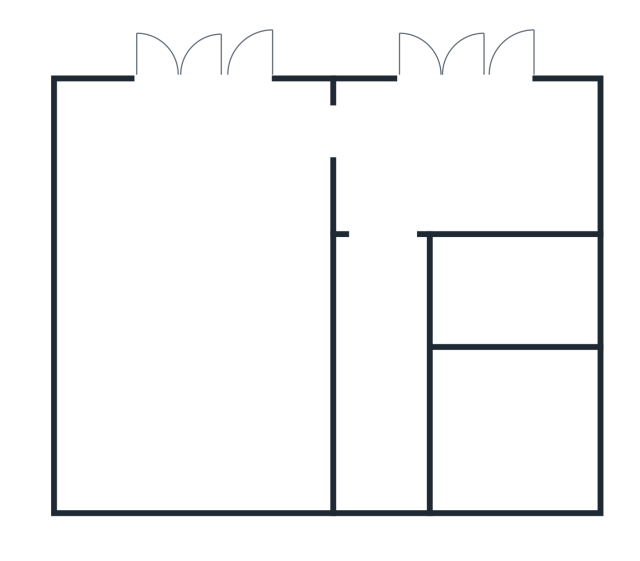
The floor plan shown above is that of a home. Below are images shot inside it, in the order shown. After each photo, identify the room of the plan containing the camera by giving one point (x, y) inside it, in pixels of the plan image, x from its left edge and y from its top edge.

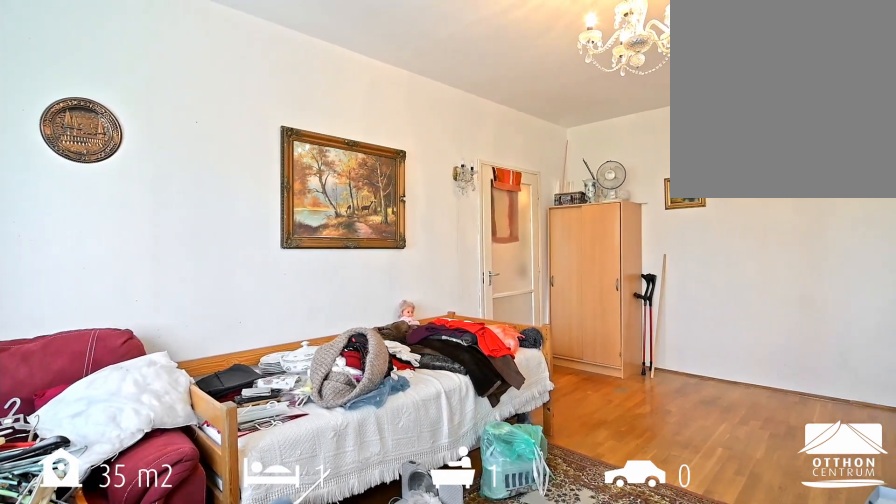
(199, 292)
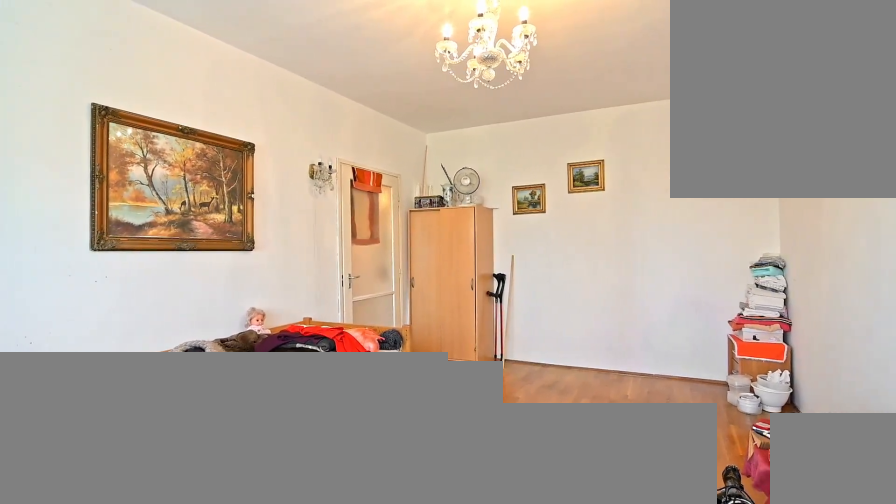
(199, 292)
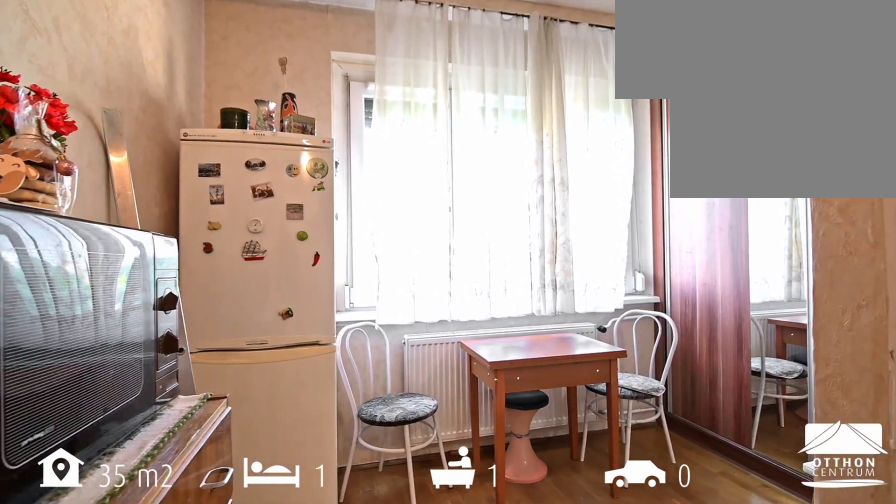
(473, 166)
